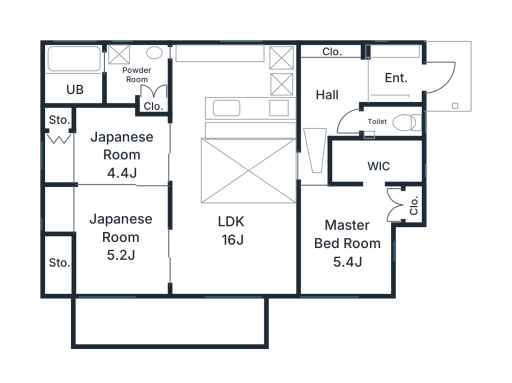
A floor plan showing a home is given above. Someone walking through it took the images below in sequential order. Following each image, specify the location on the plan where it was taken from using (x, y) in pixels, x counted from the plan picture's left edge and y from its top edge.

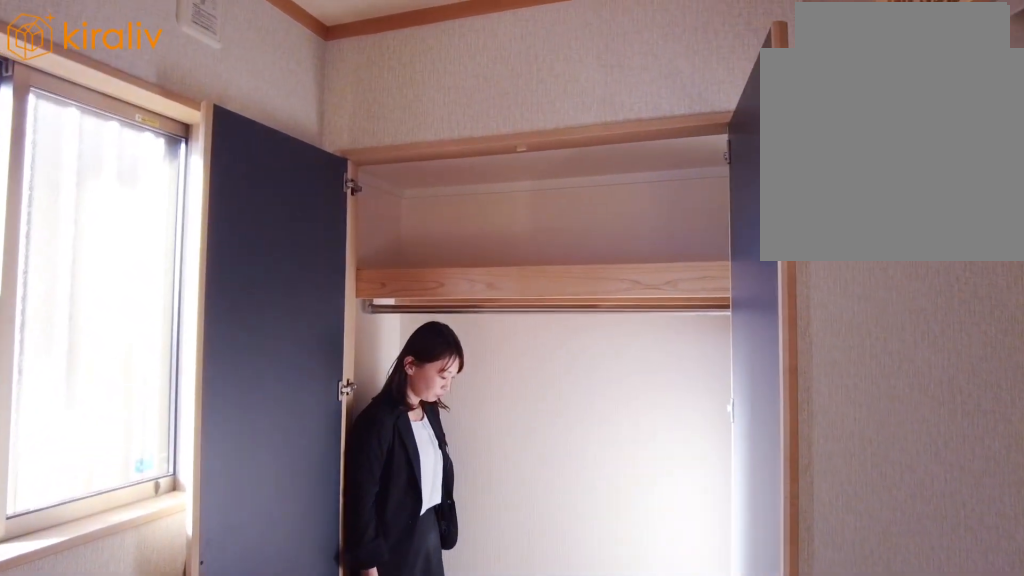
(69, 182)
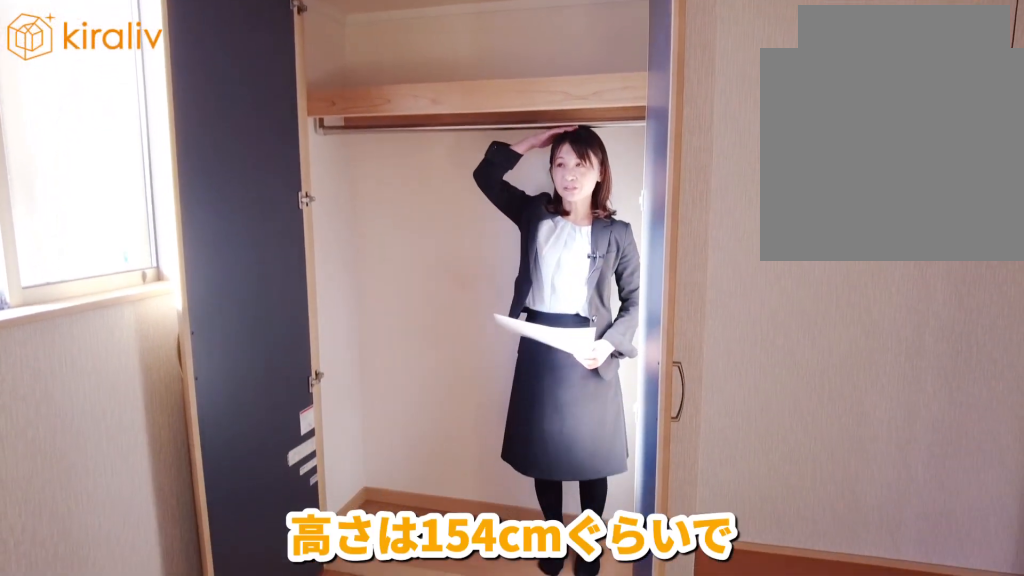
(70, 187)
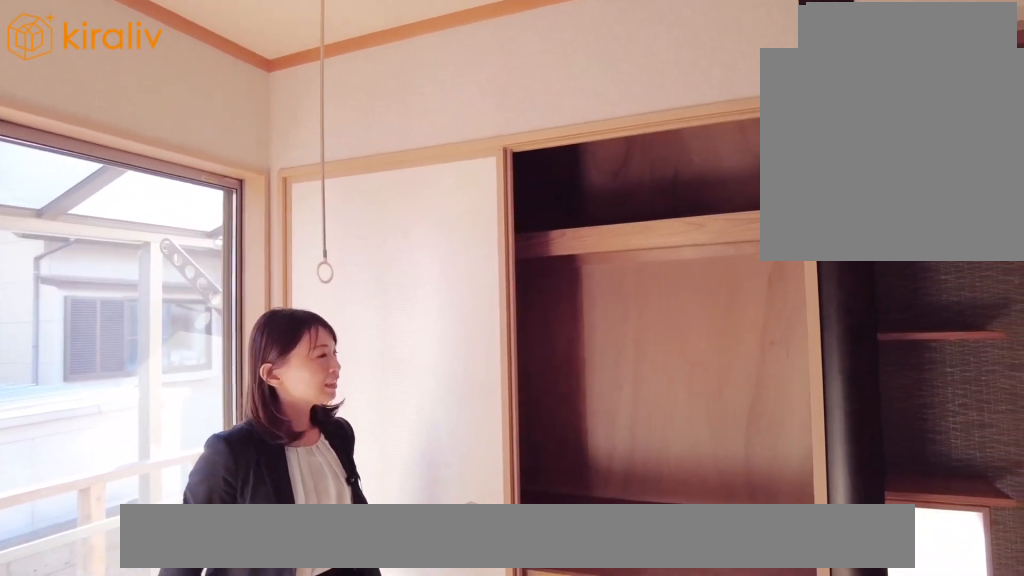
(86, 273)
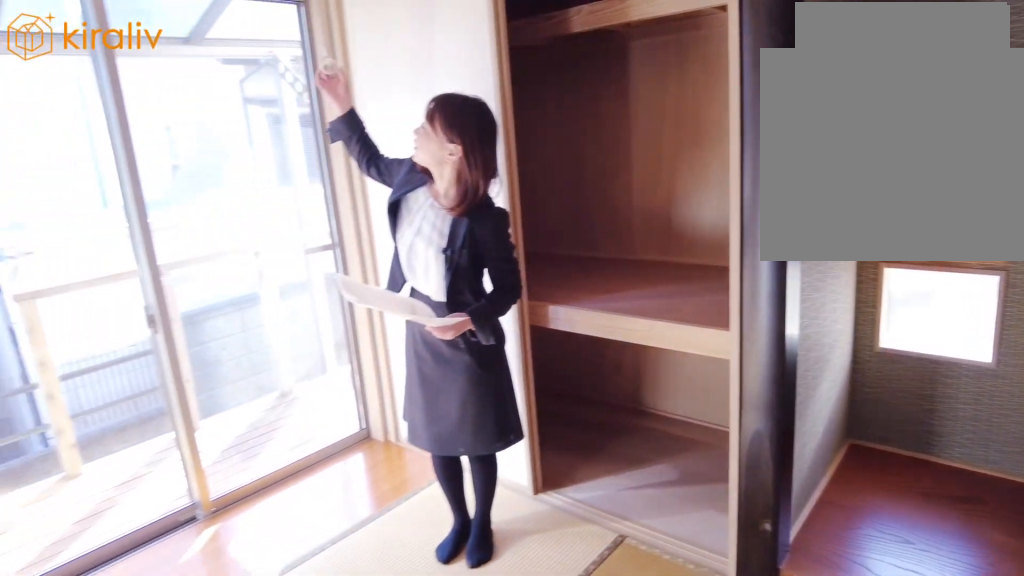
(87, 263)
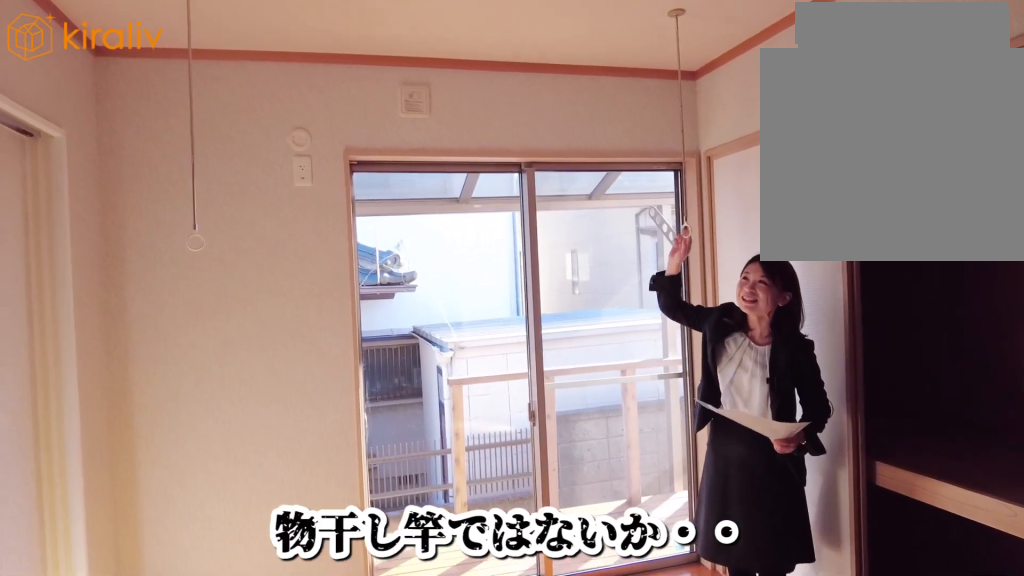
(88, 256)
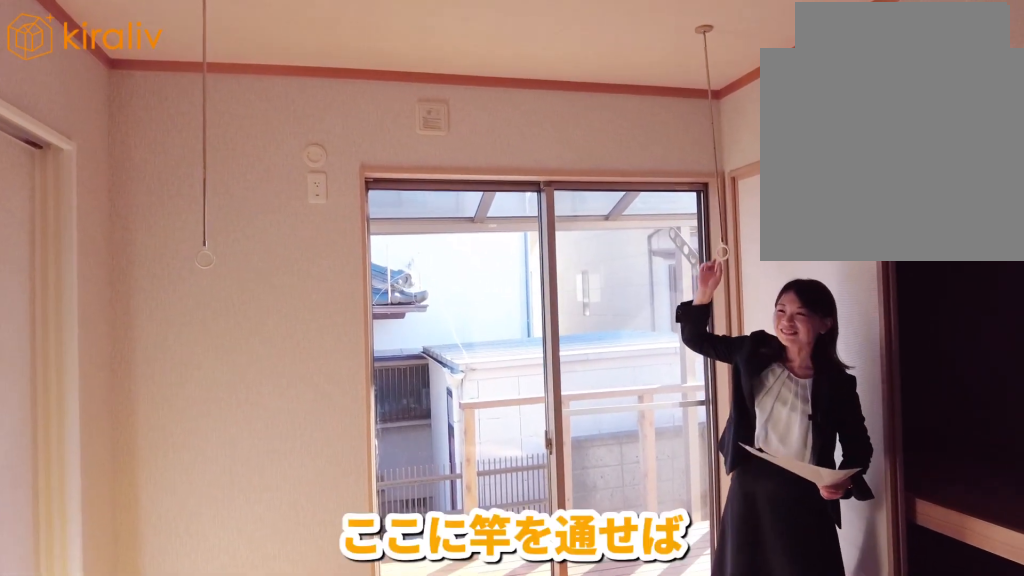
(88, 256)
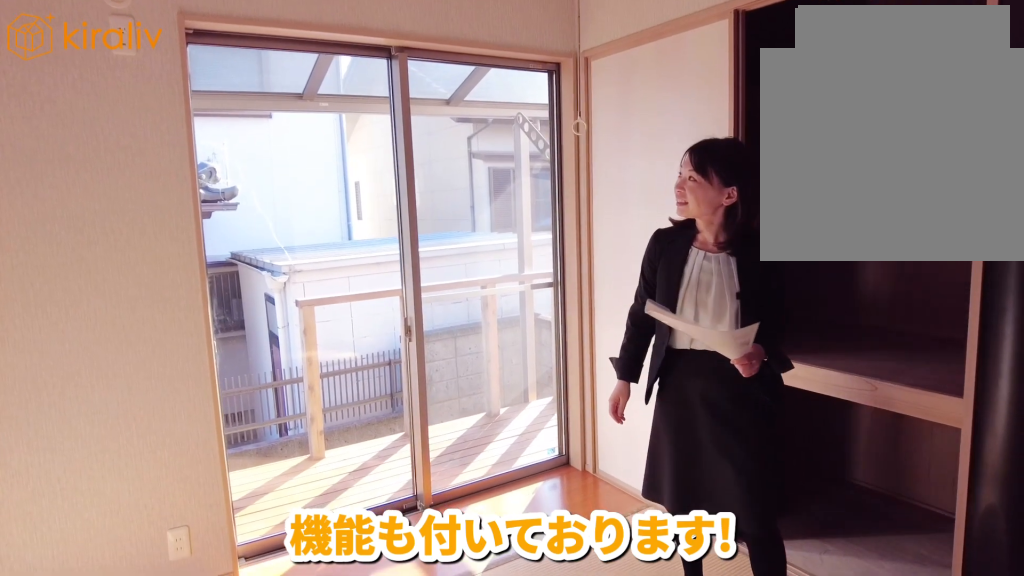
(88, 248)
